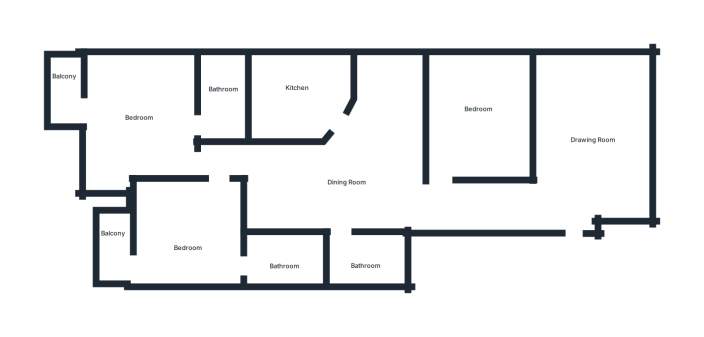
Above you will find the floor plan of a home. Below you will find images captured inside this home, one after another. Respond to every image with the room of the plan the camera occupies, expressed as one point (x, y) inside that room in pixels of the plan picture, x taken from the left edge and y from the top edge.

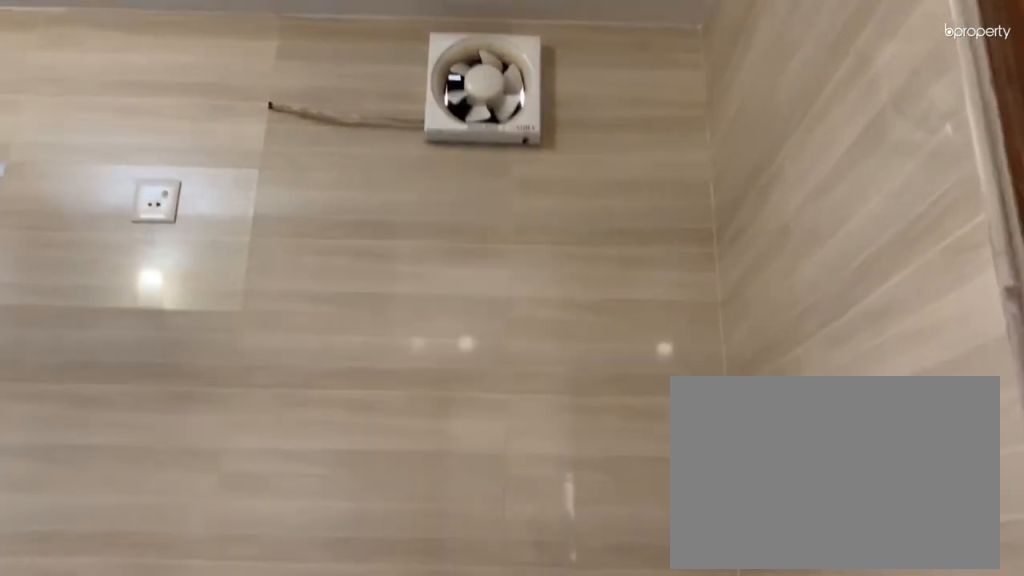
(302, 97)
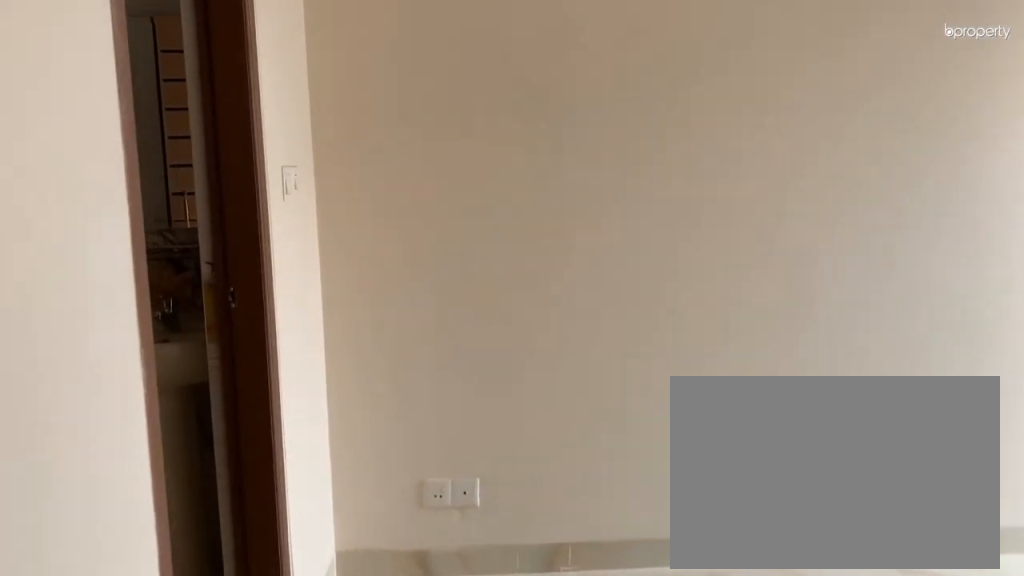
(192, 235)
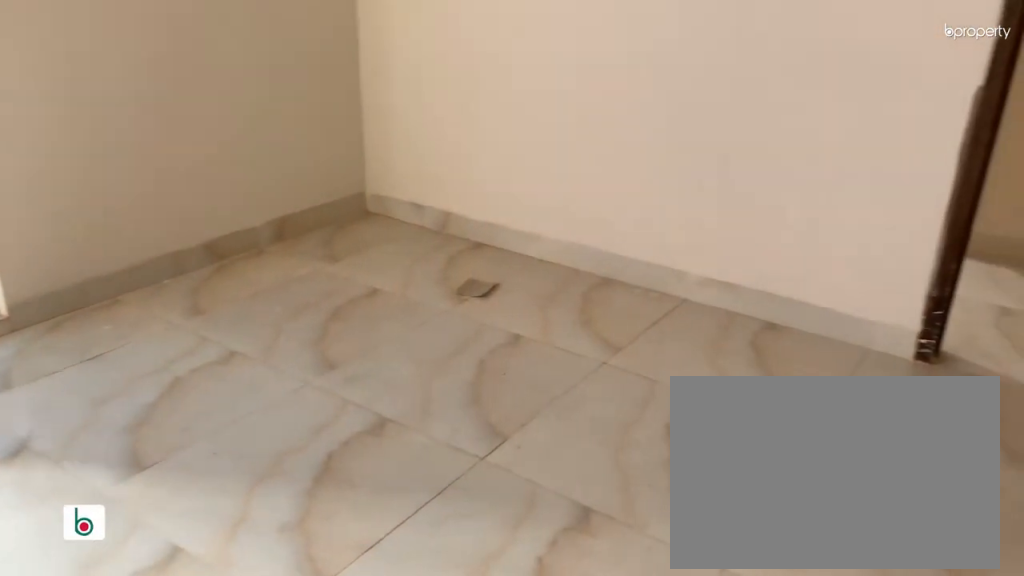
(192, 235)
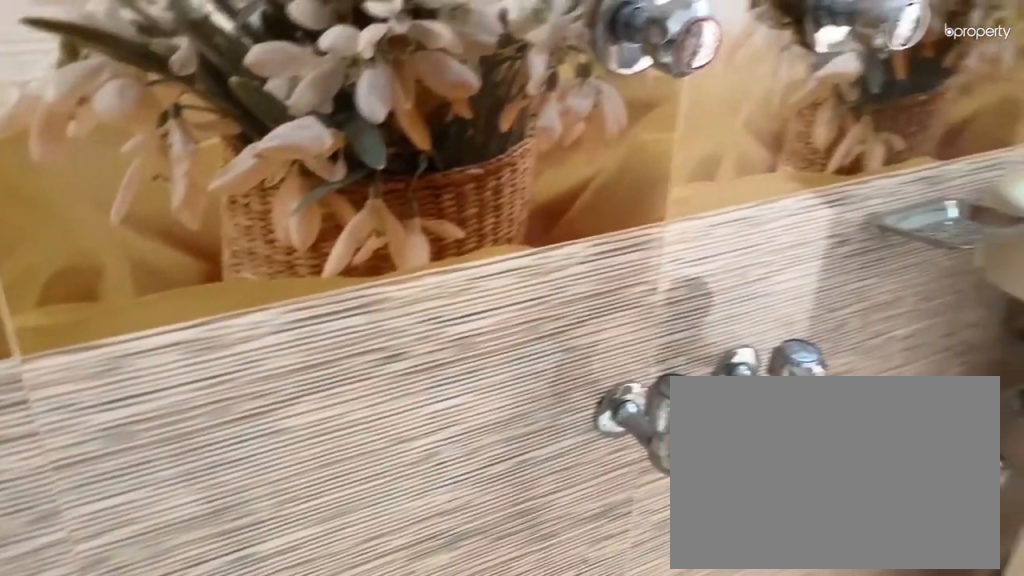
(283, 261)
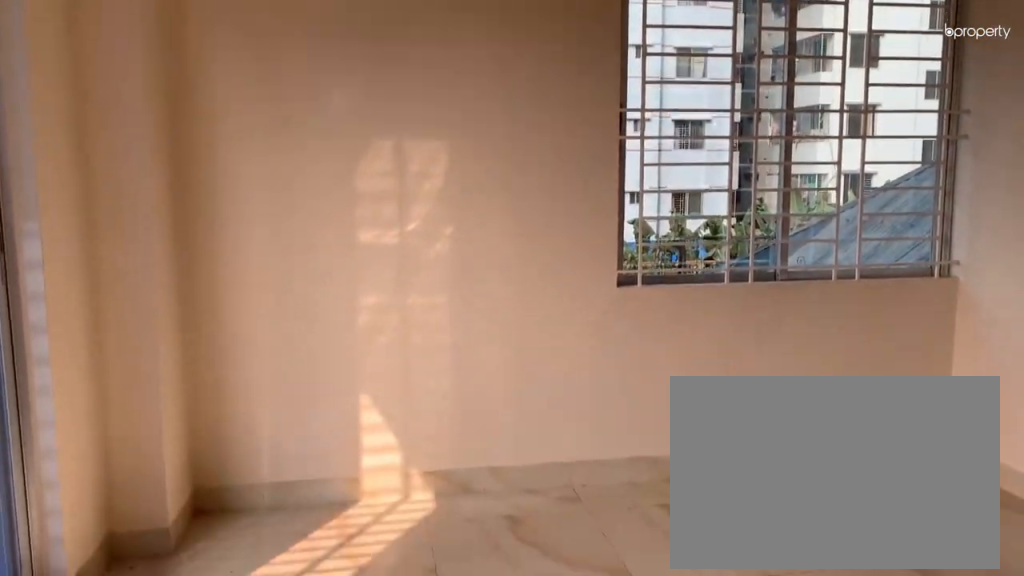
(154, 114)
